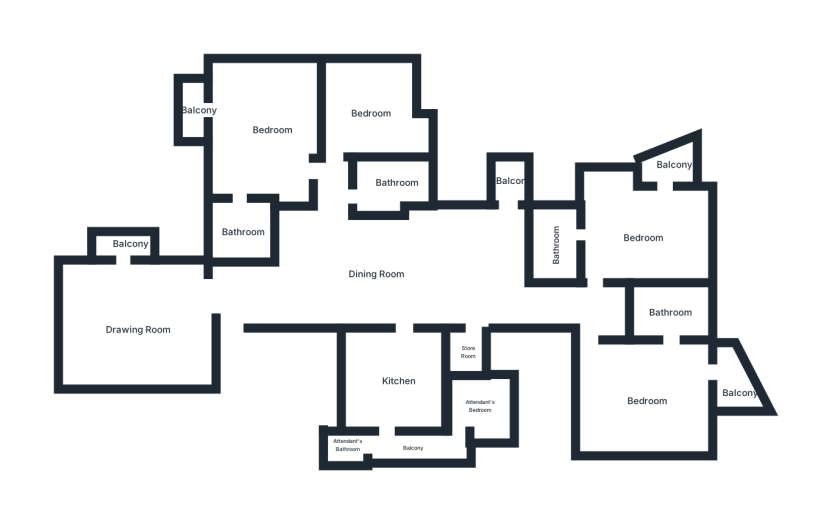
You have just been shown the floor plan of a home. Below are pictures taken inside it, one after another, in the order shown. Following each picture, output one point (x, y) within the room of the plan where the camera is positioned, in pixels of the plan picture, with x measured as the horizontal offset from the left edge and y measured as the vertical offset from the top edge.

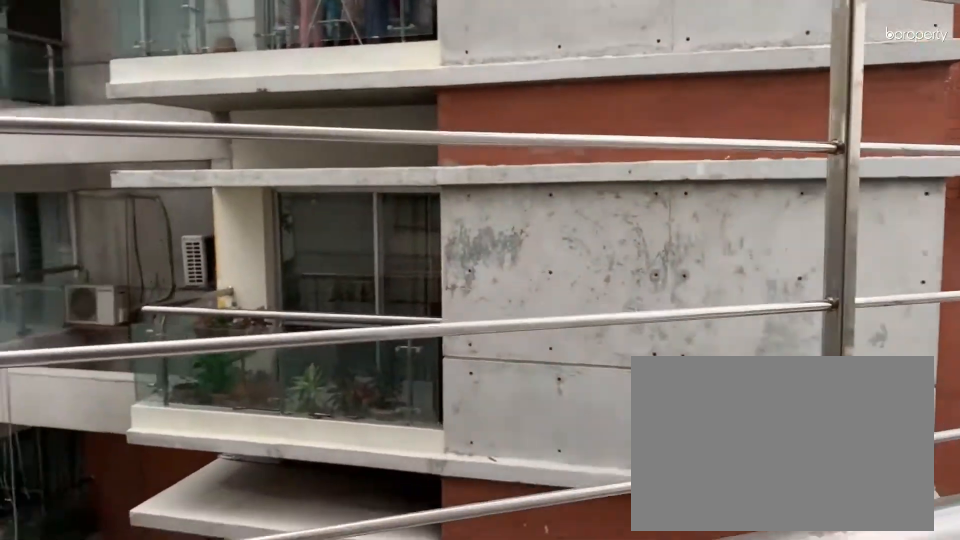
(738, 391)
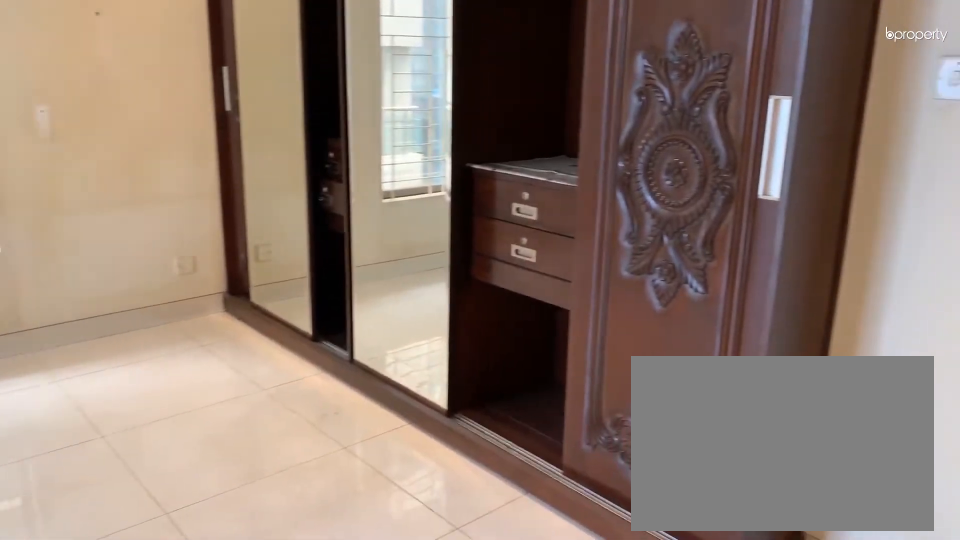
(644, 232)
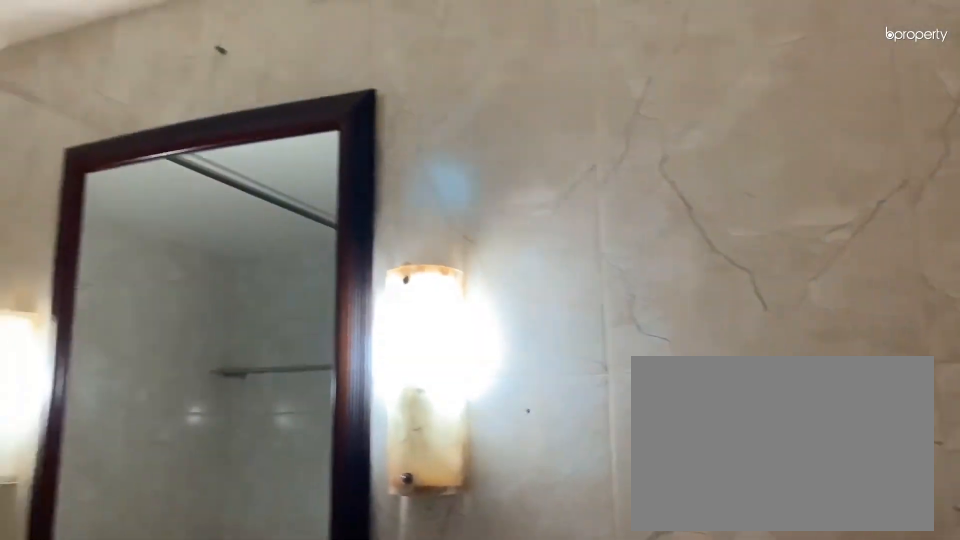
(557, 245)
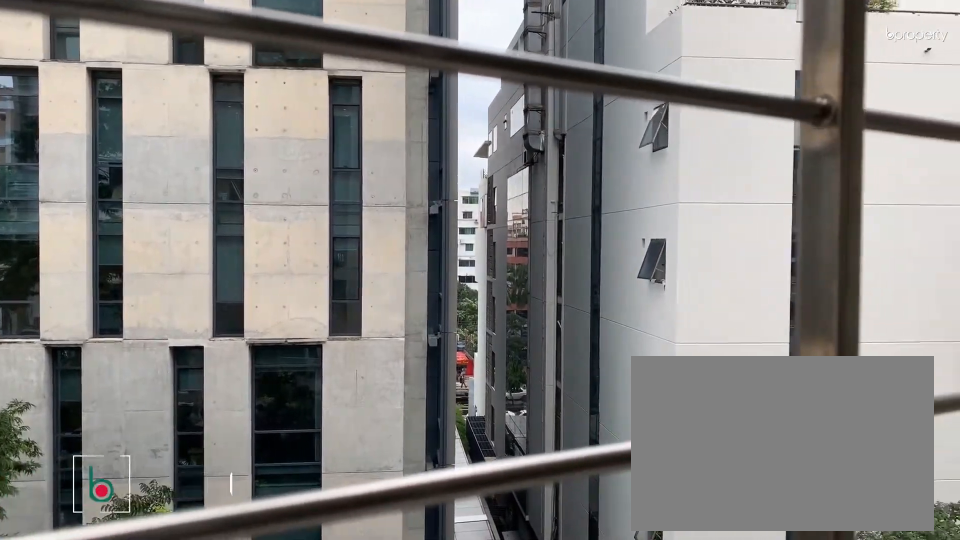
(677, 165)
